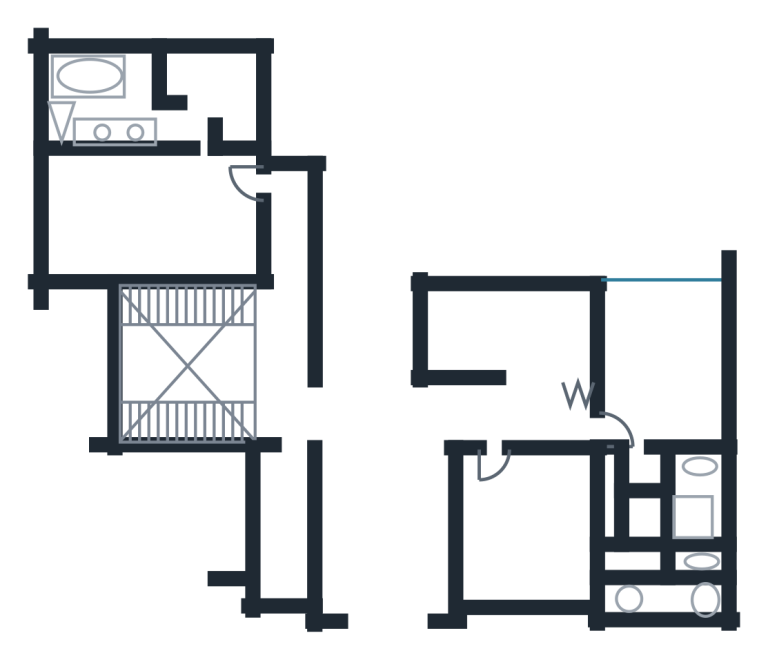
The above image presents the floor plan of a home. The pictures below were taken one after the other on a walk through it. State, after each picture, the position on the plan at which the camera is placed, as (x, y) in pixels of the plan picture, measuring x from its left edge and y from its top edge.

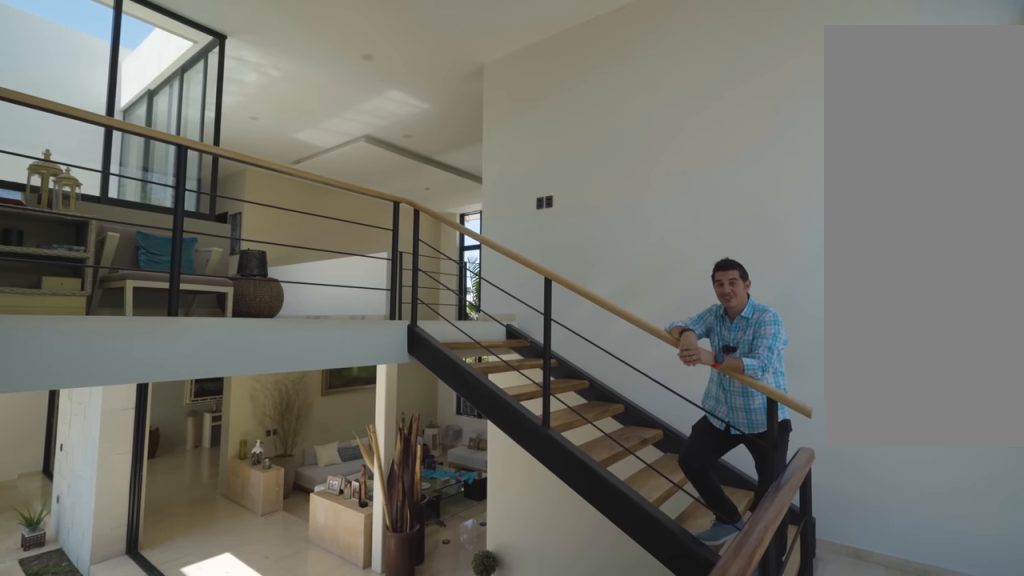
(140, 345)
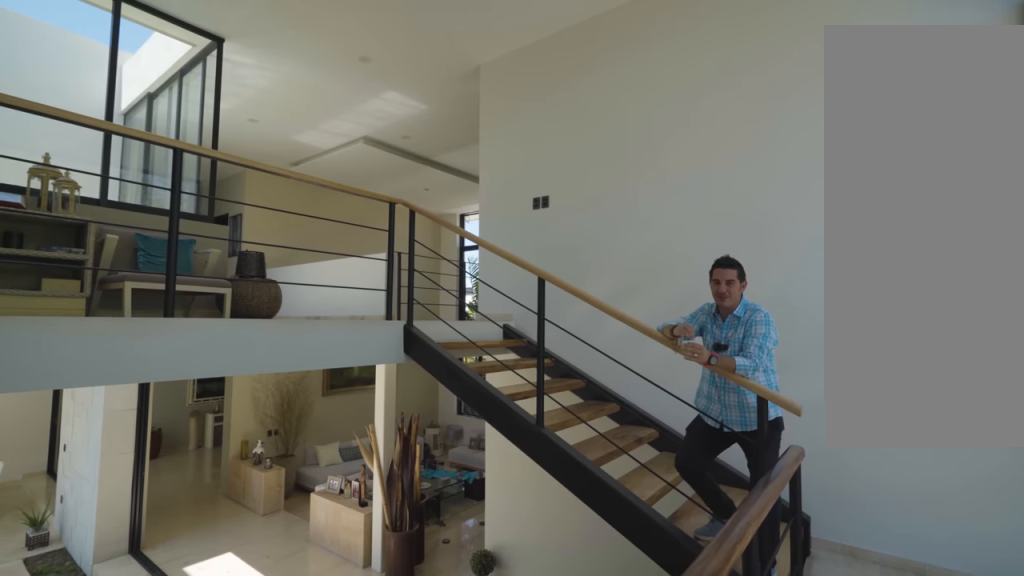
(138, 312)
